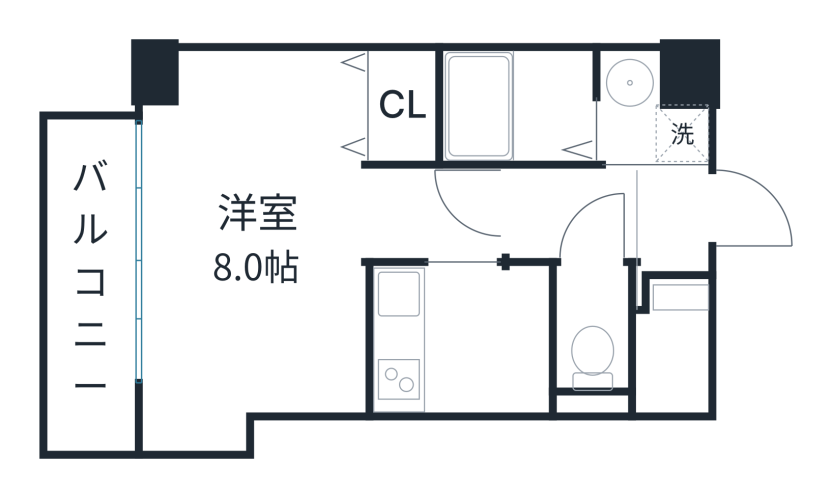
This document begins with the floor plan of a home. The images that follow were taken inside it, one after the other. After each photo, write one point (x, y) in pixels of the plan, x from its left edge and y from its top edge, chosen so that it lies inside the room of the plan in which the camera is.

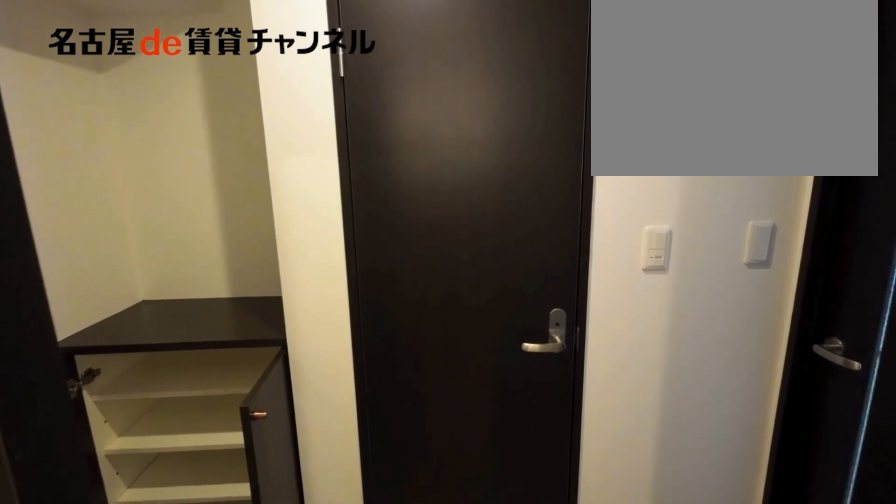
(573, 214)
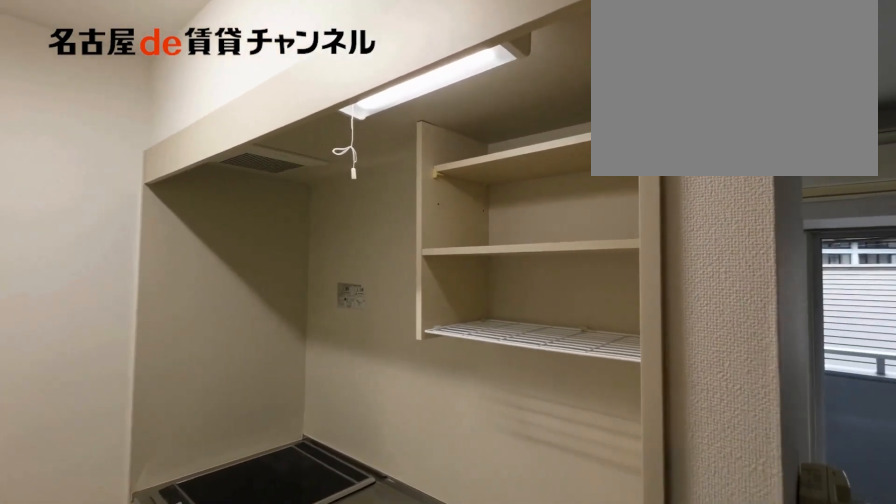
(460, 339)
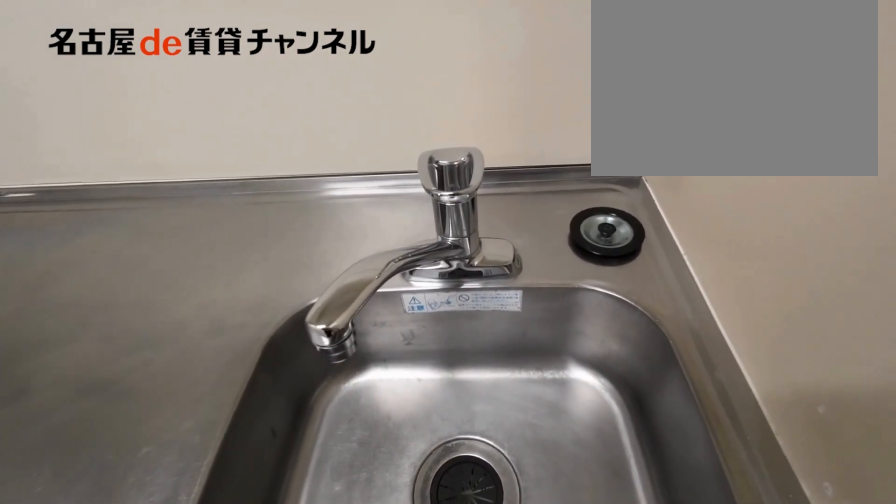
(460, 339)
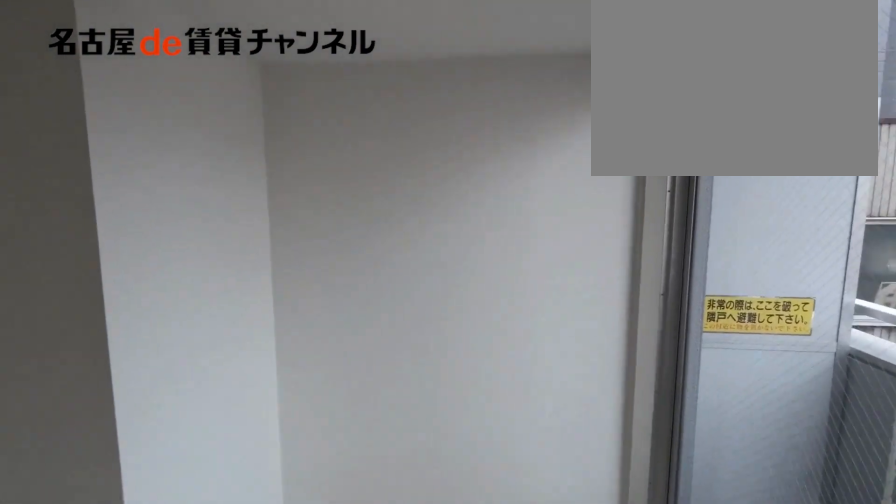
(275, 240)
